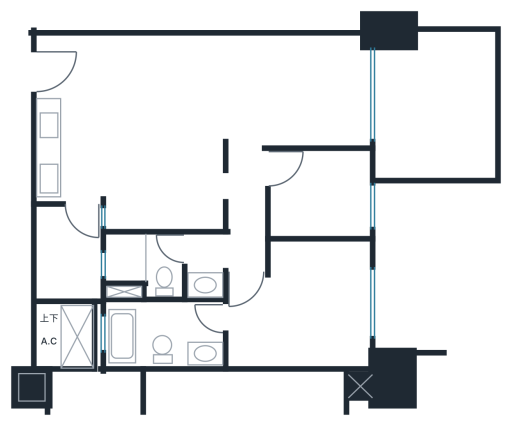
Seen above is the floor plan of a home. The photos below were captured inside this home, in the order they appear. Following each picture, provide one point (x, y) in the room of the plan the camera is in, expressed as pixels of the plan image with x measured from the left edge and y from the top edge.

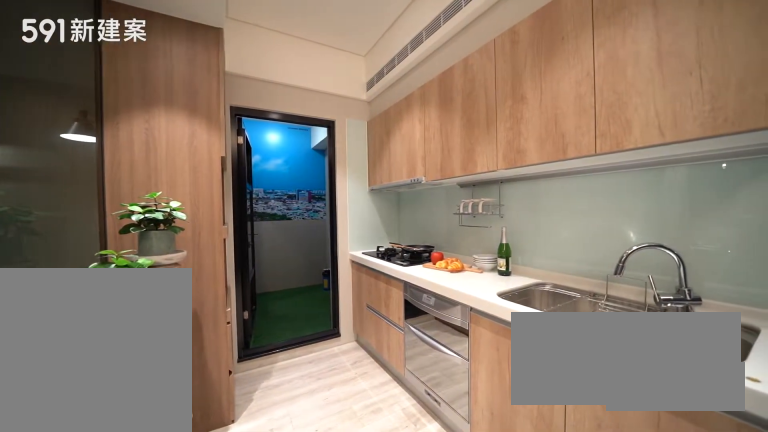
(66, 151)
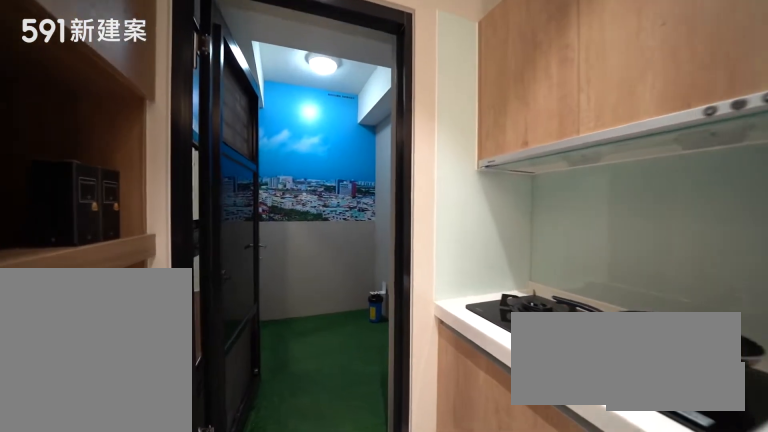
(66, 151)
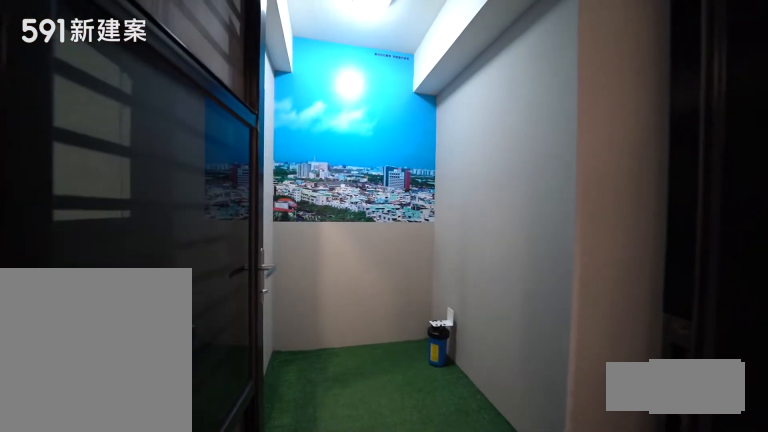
(64, 255)
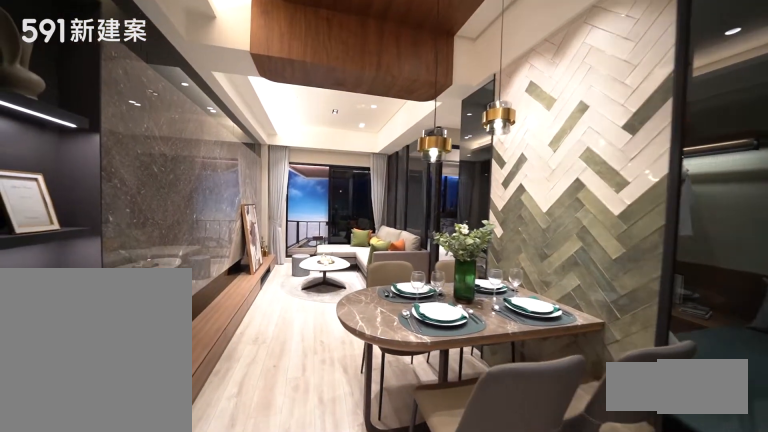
(168, 89)
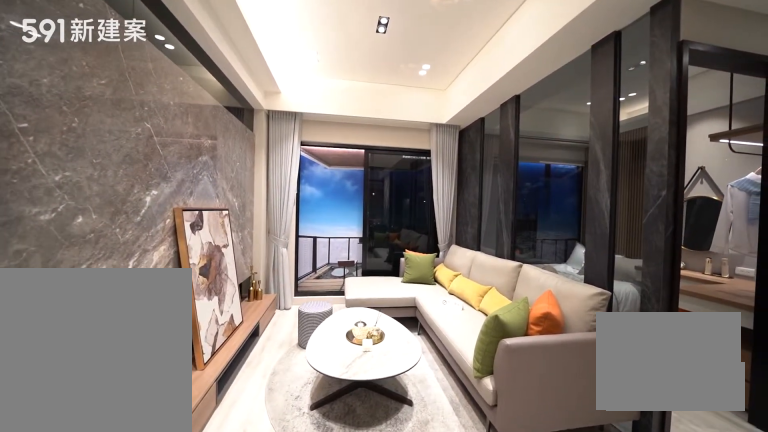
(304, 91)
